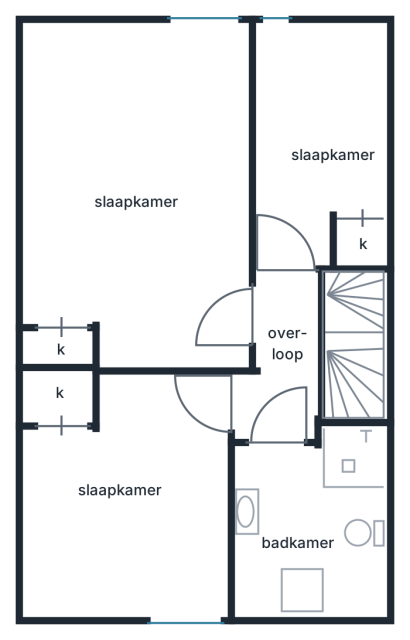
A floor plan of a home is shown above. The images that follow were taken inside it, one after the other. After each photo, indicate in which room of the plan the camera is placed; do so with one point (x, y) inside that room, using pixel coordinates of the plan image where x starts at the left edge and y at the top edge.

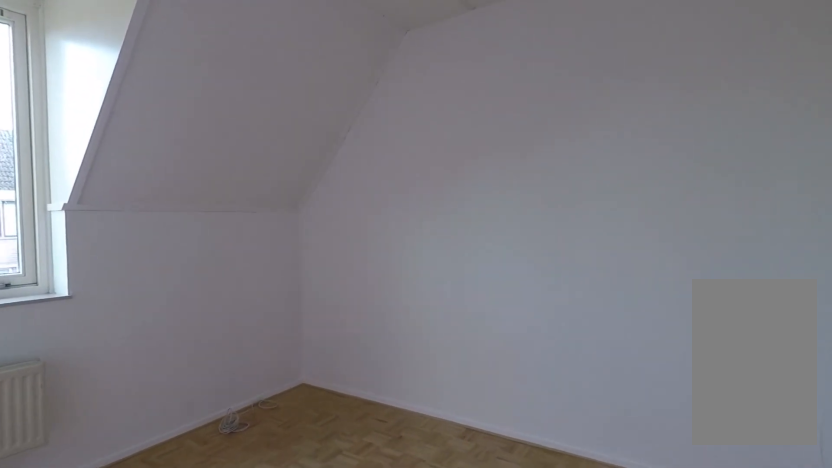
(140, 491)
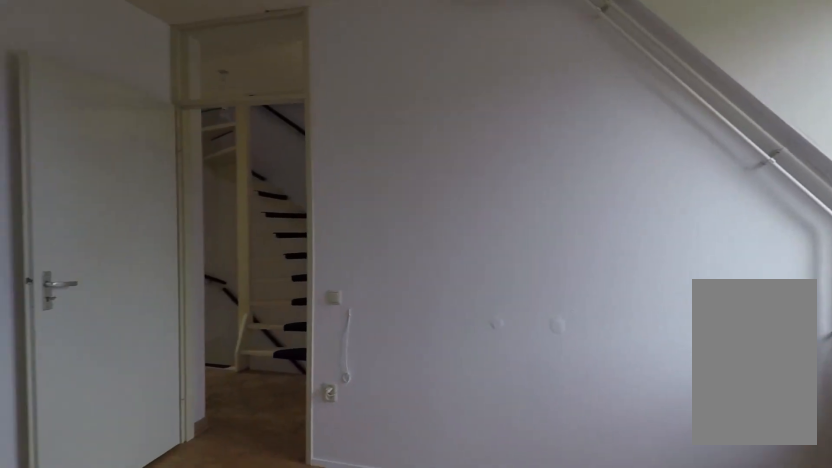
(140, 491)
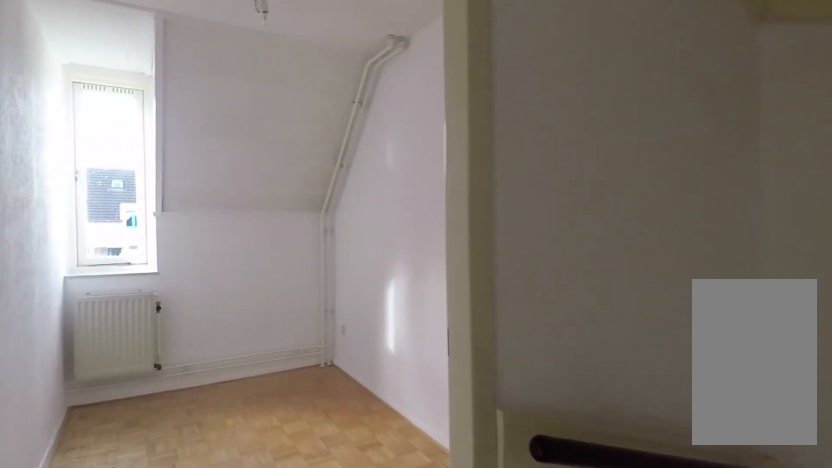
(286, 369)
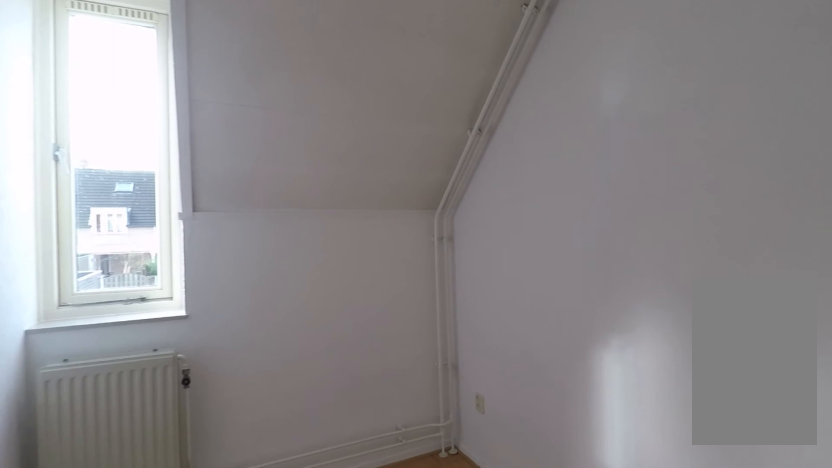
(311, 157)
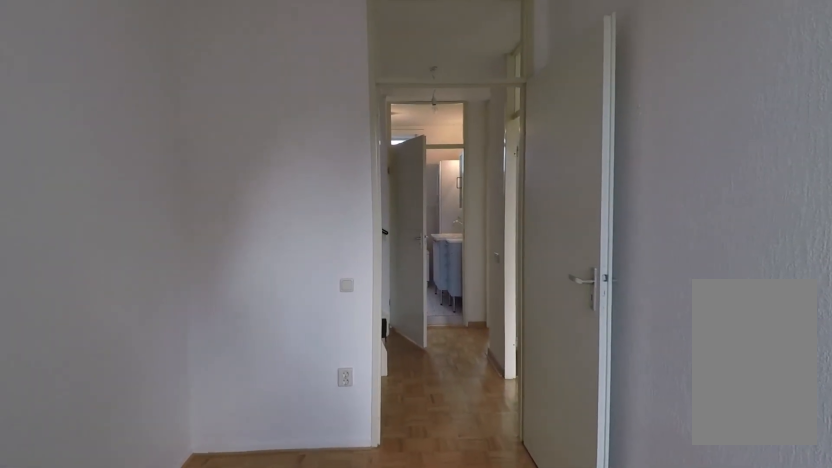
(311, 157)
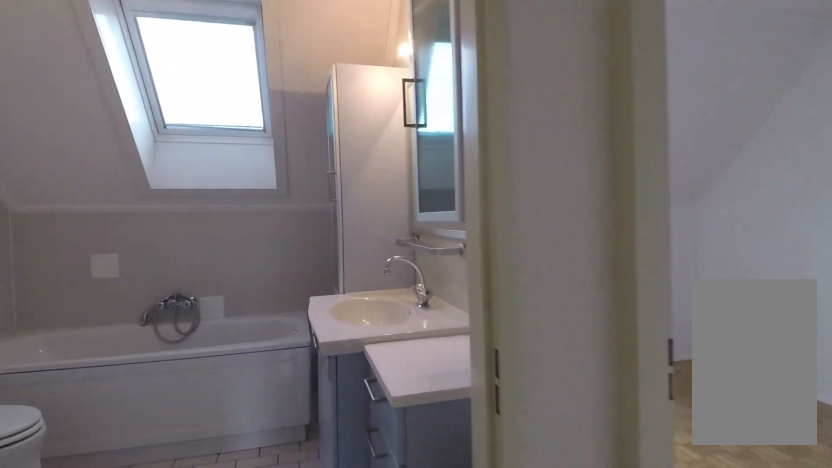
(285, 378)
